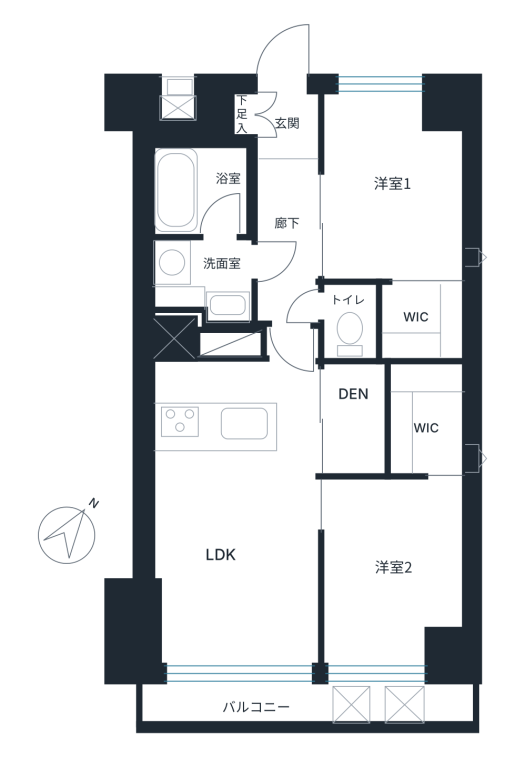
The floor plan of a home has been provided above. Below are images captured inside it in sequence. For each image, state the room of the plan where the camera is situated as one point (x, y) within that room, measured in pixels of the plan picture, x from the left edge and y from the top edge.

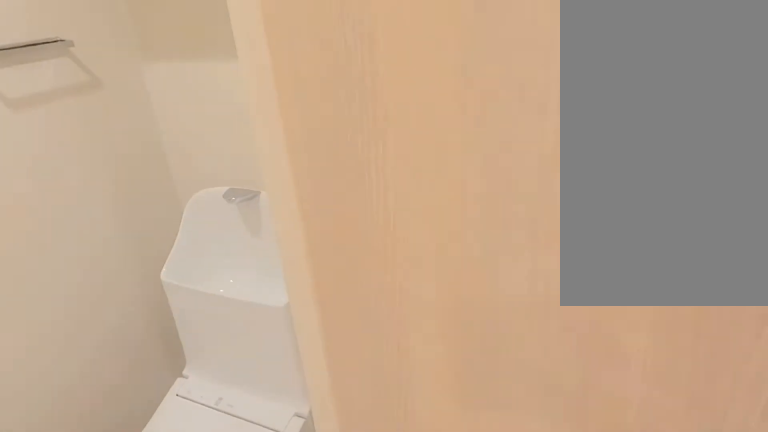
(355, 323)
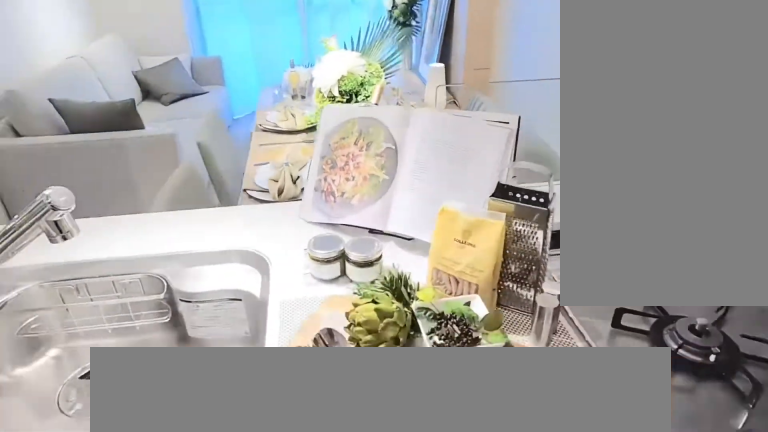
(218, 390)
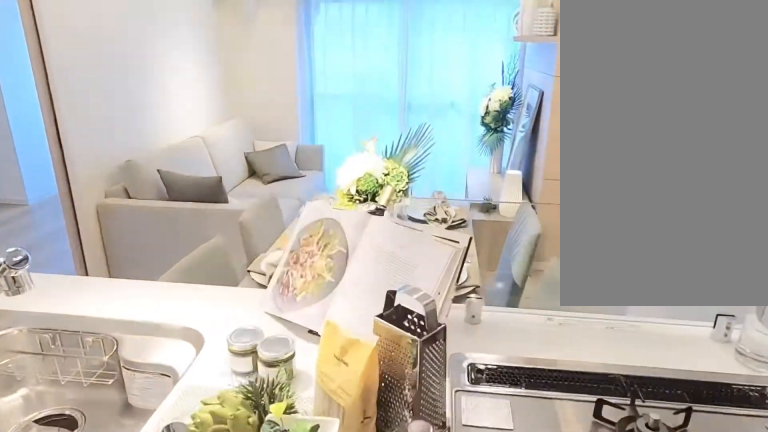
(217, 390)
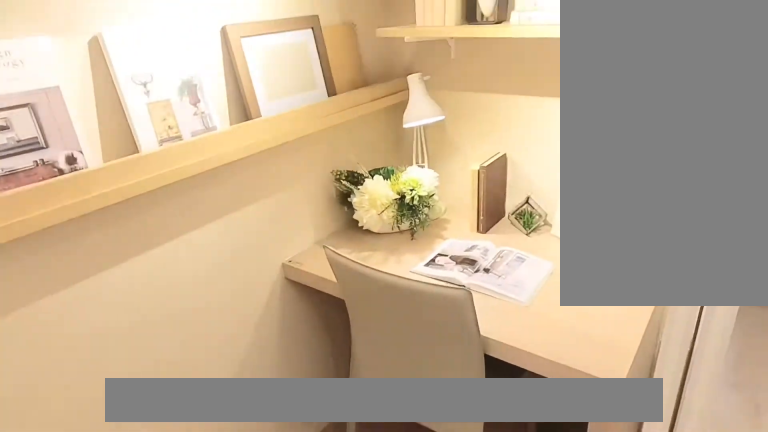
(345, 409)
